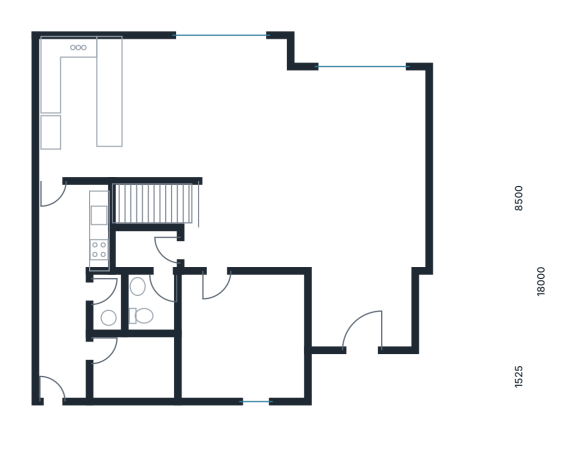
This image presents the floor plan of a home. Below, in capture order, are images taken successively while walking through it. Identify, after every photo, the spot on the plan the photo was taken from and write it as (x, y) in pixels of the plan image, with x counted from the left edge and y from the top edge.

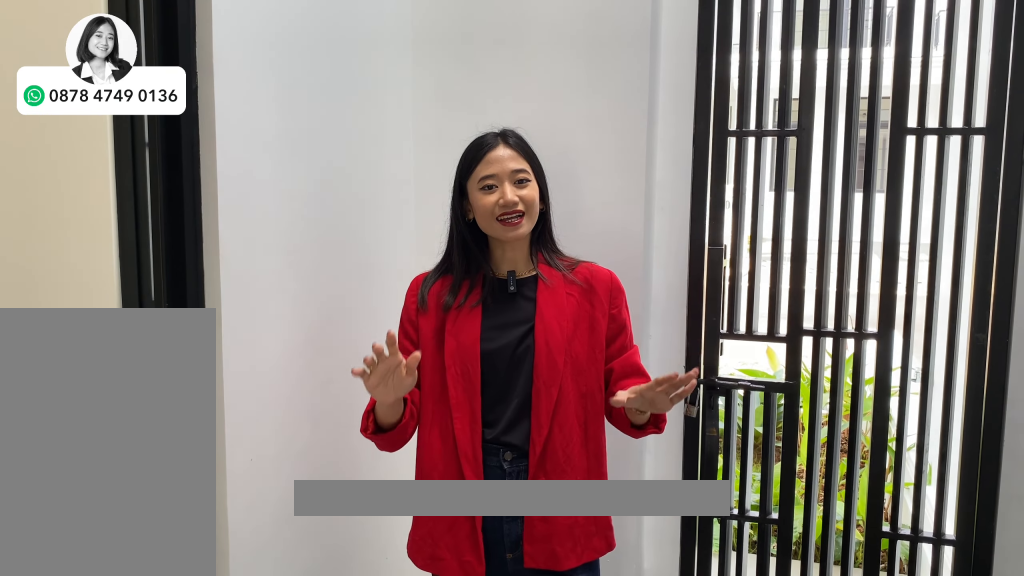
(63, 361)
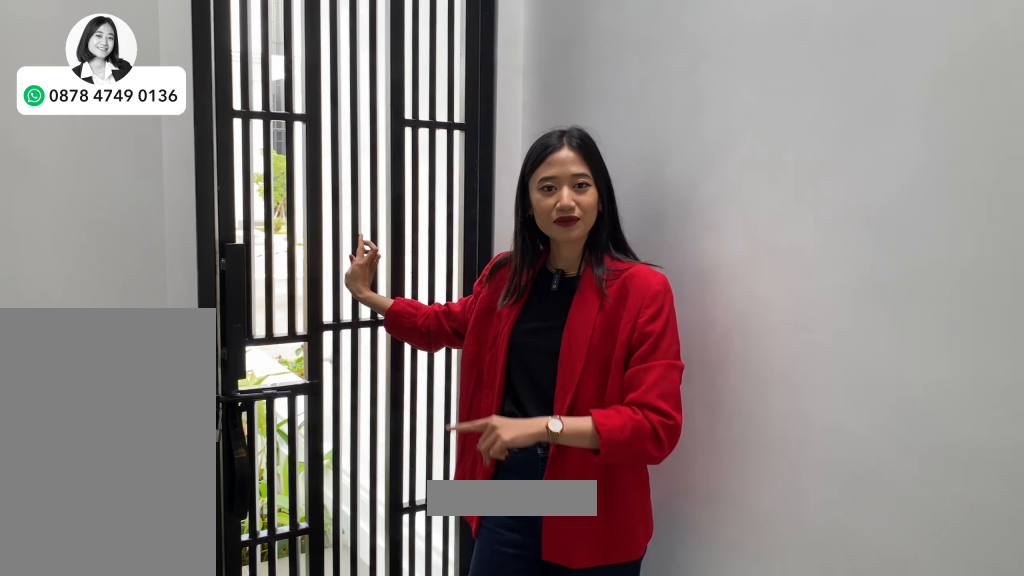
(63, 361)
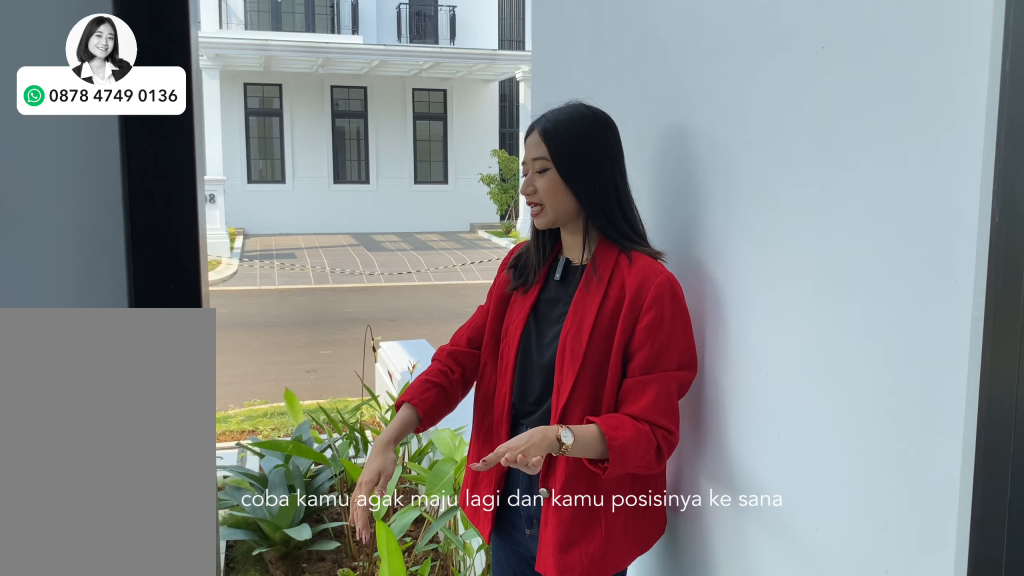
(63, 361)
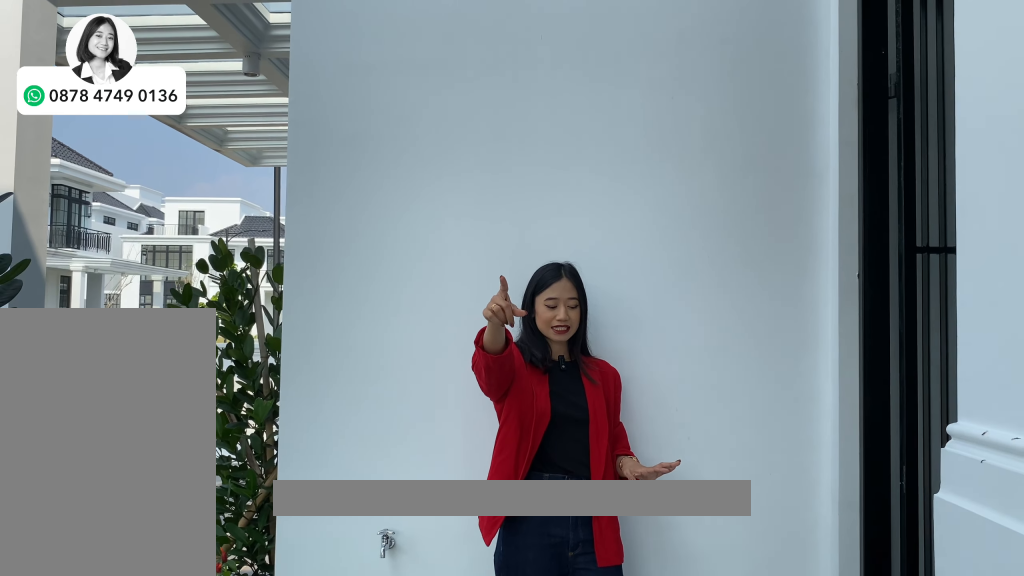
(68, 424)
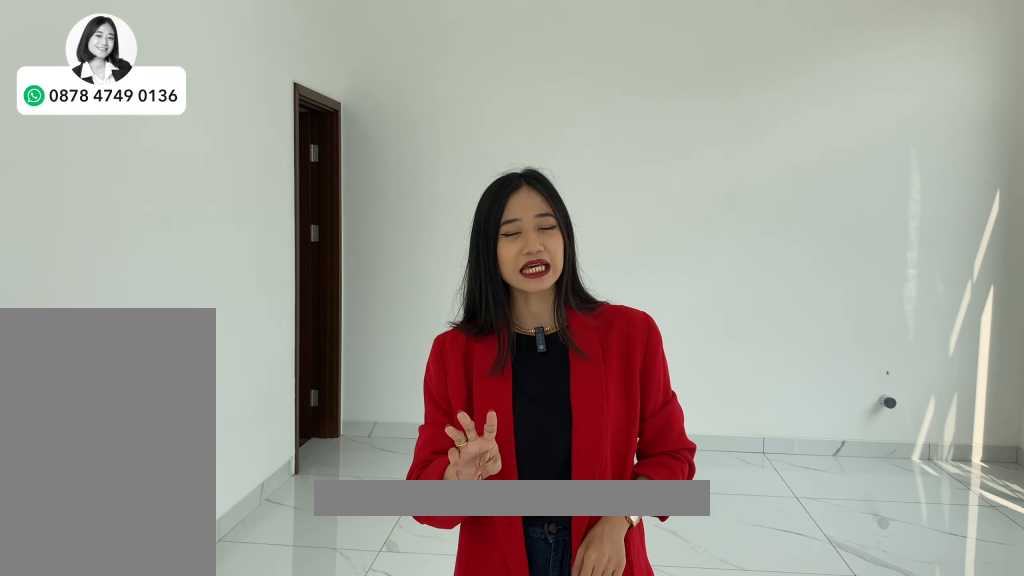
(110, 134)
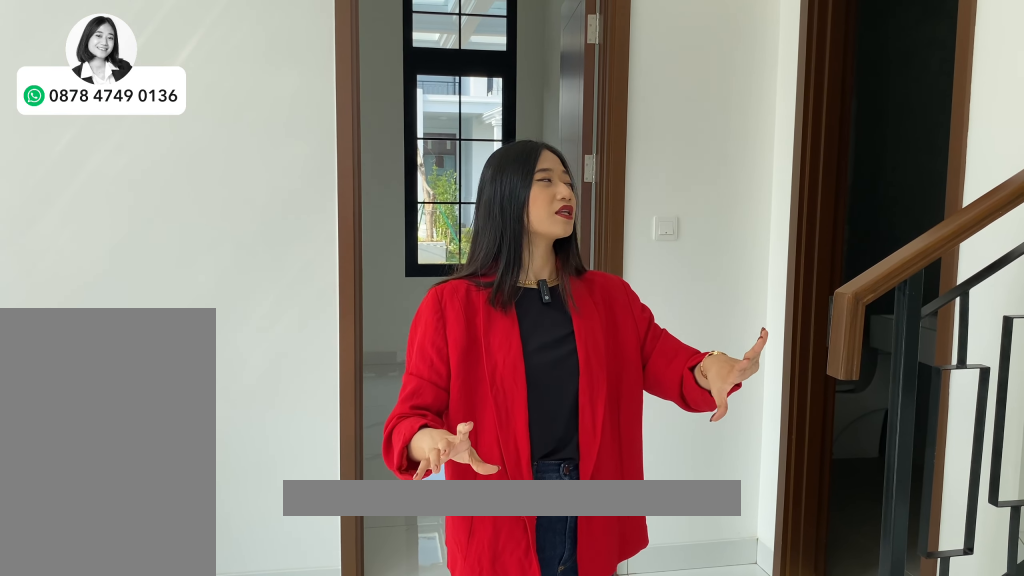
(232, 234)
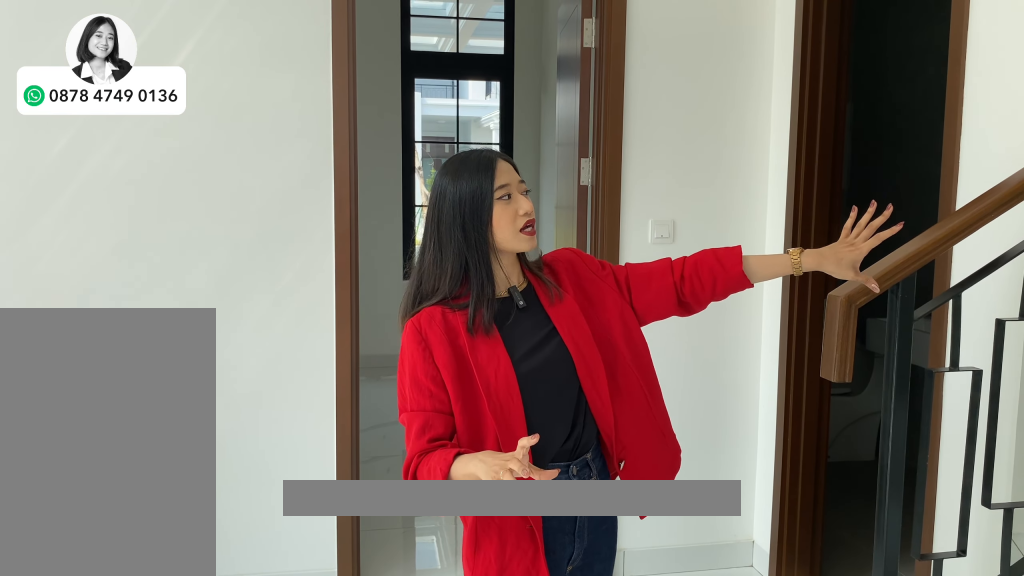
(232, 235)
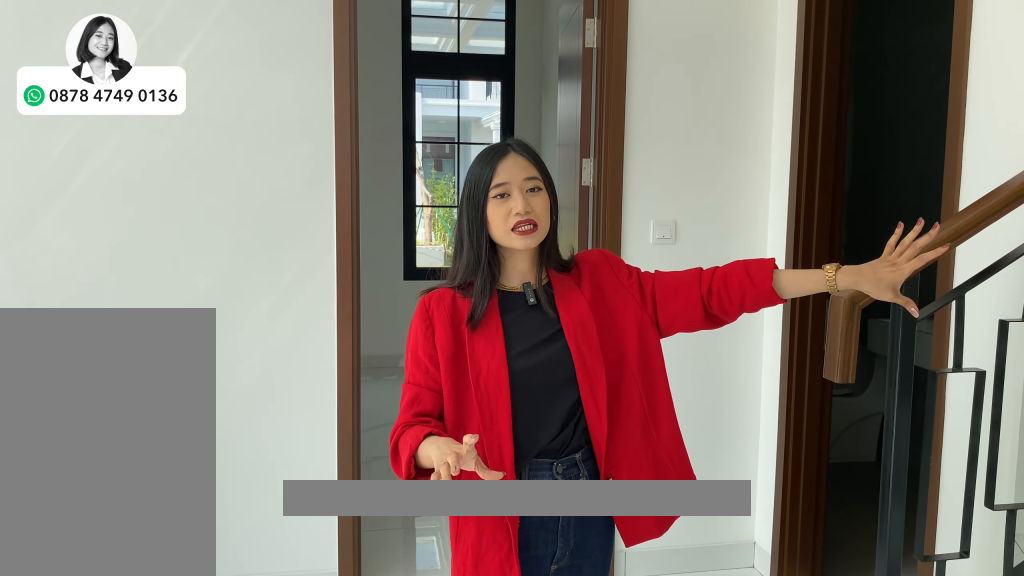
(232, 234)
